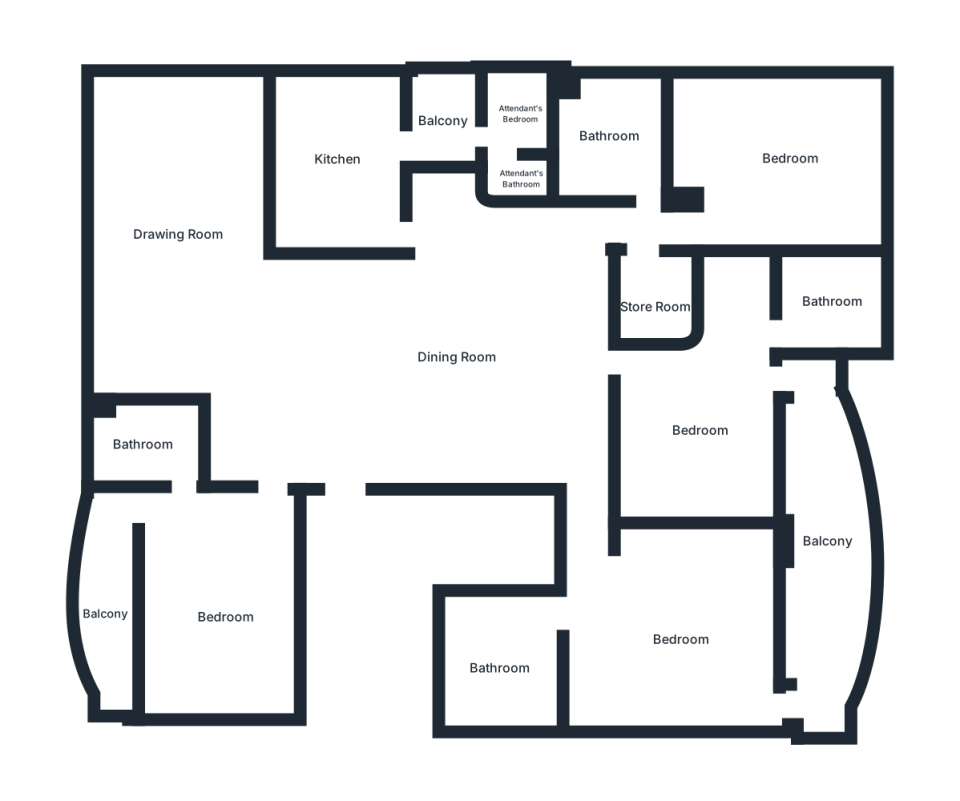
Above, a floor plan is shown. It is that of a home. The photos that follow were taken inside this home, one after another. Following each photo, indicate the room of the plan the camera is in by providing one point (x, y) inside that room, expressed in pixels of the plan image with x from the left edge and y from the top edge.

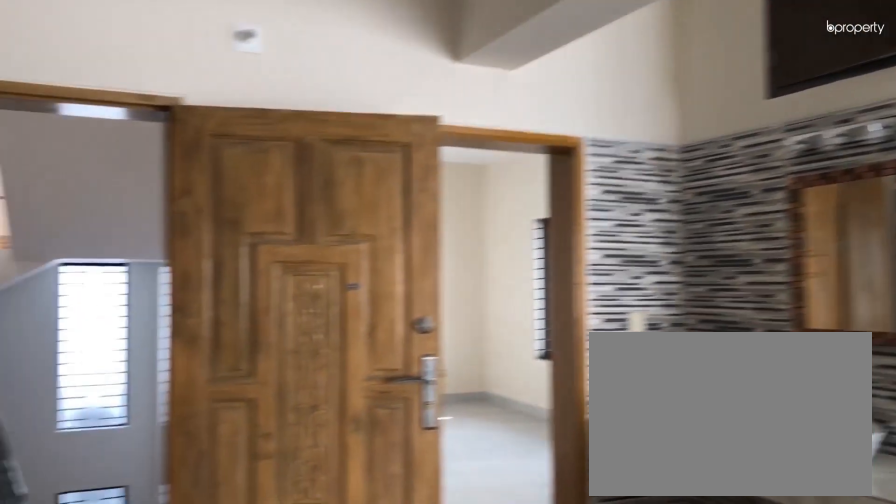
(458, 356)
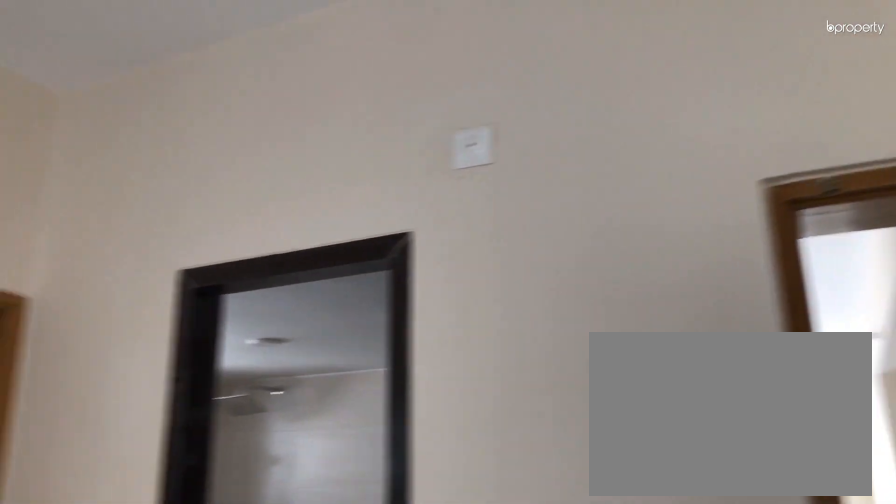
(218, 619)
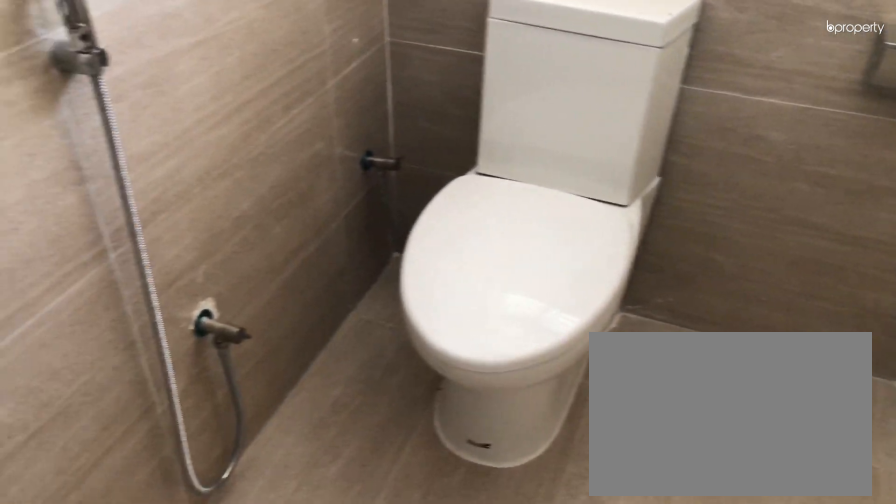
(146, 443)
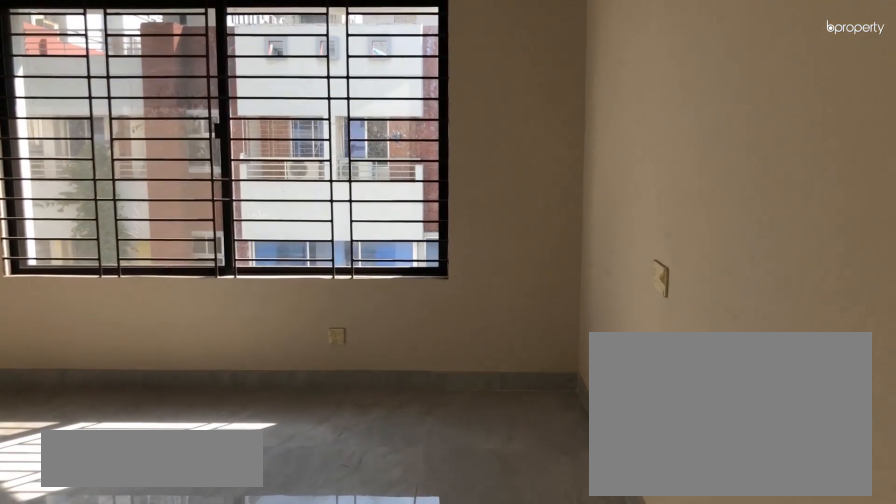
(776, 165)
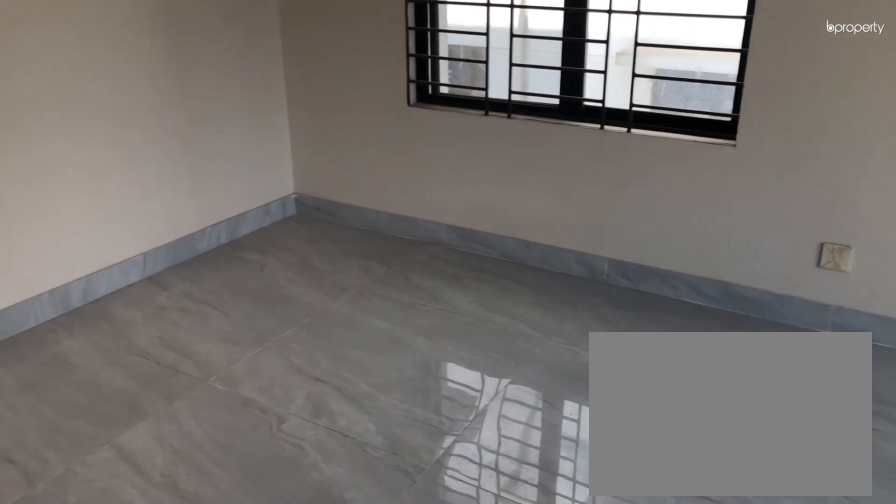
(776, 165)
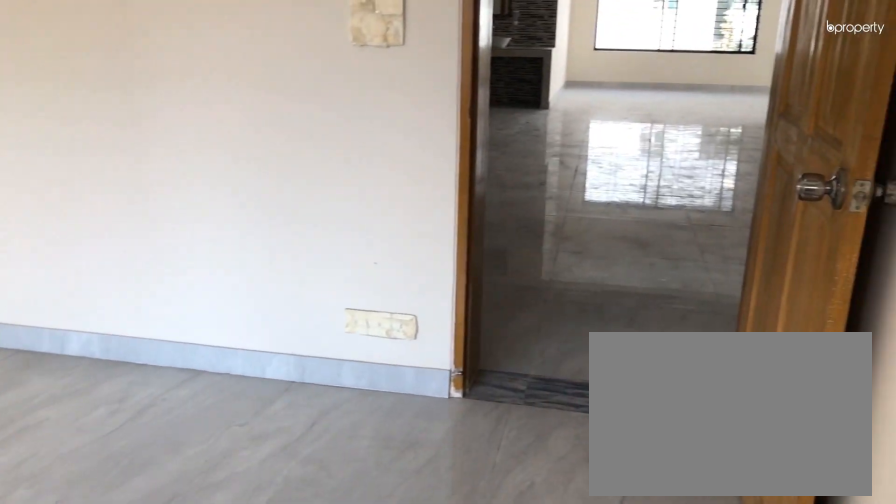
(695, 433)
